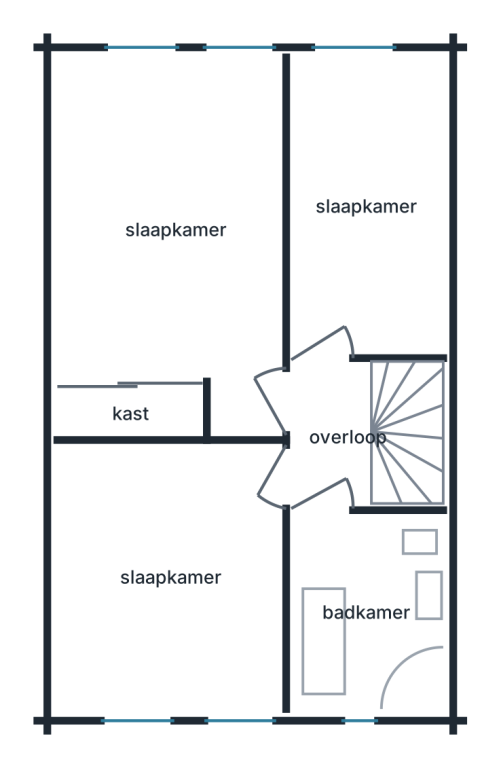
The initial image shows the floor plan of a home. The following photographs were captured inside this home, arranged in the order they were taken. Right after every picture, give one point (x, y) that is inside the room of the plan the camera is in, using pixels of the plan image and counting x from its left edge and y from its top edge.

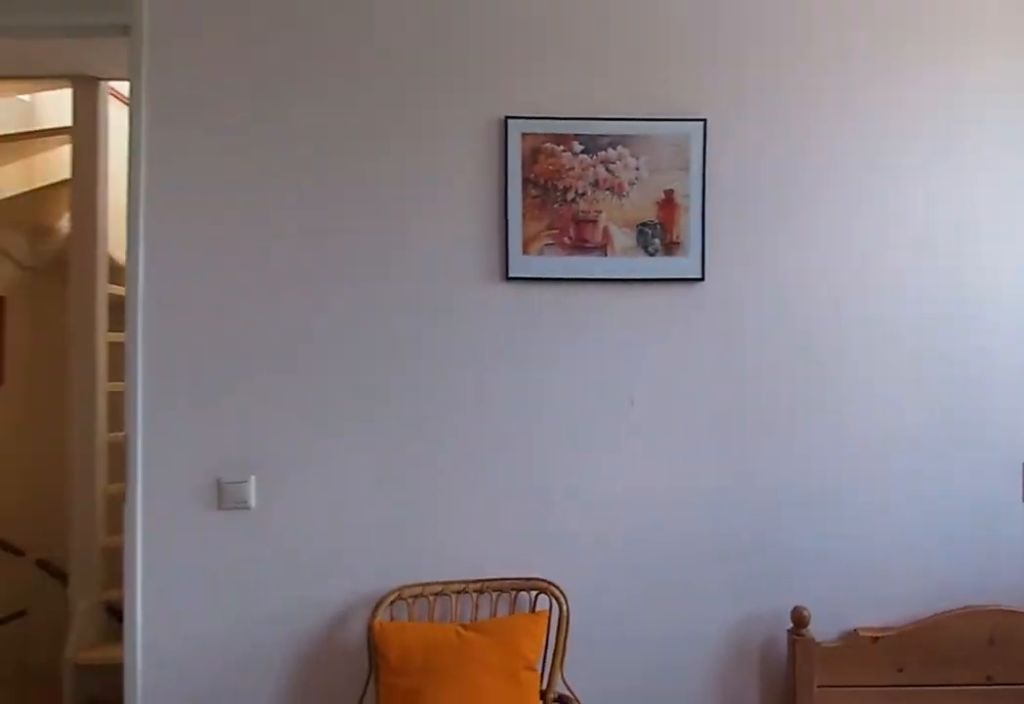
(171, 578)
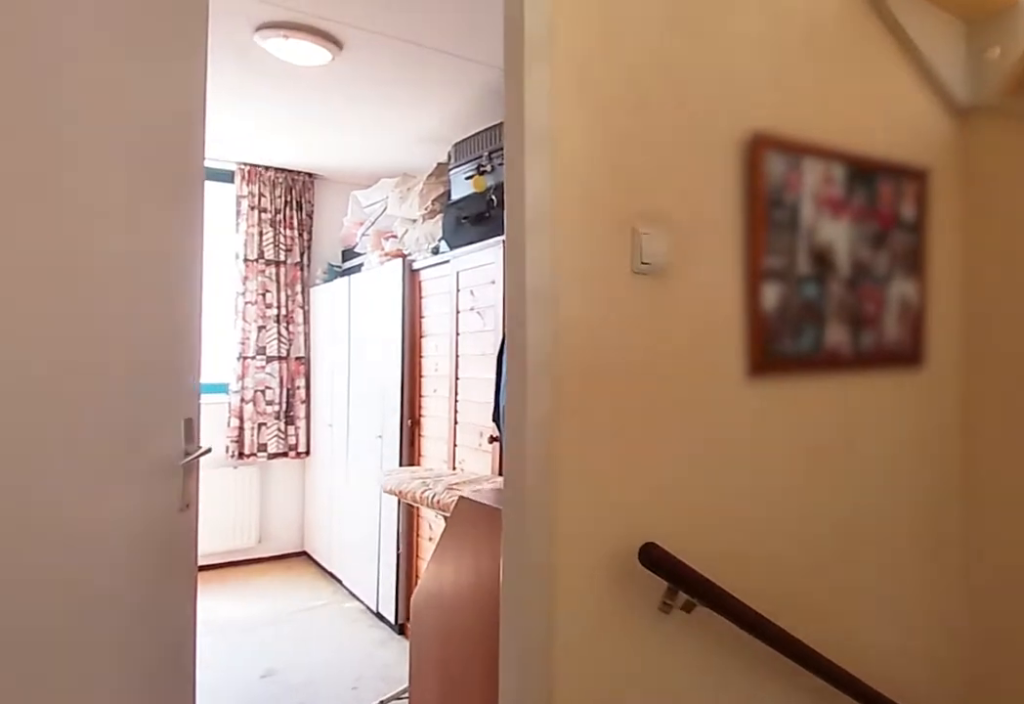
(333, 434)
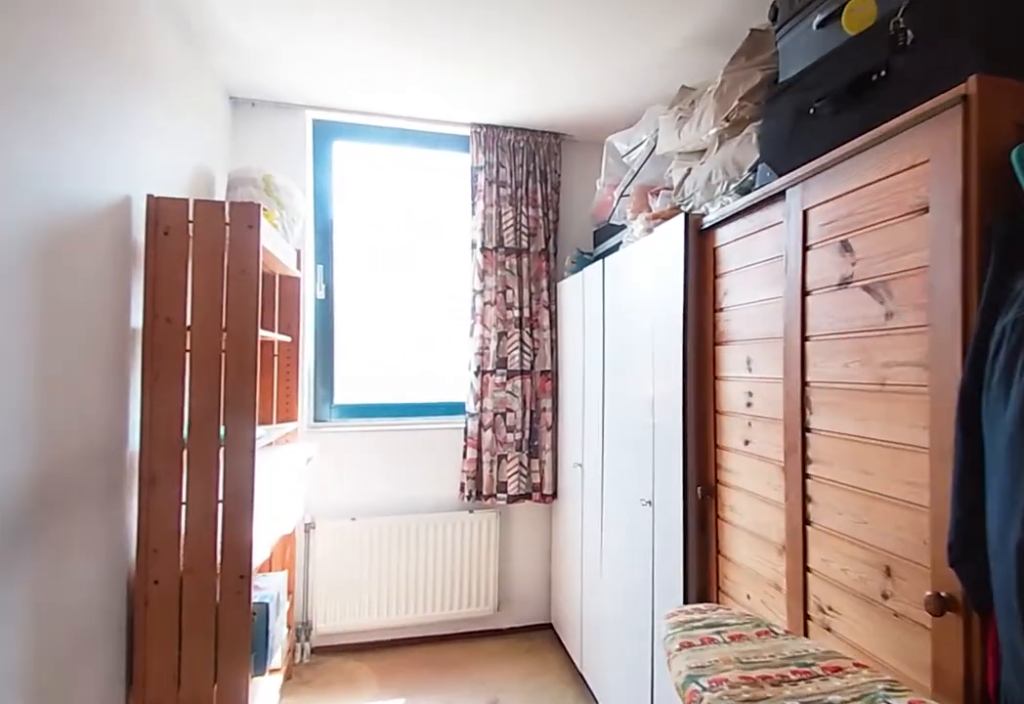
(366, 205)
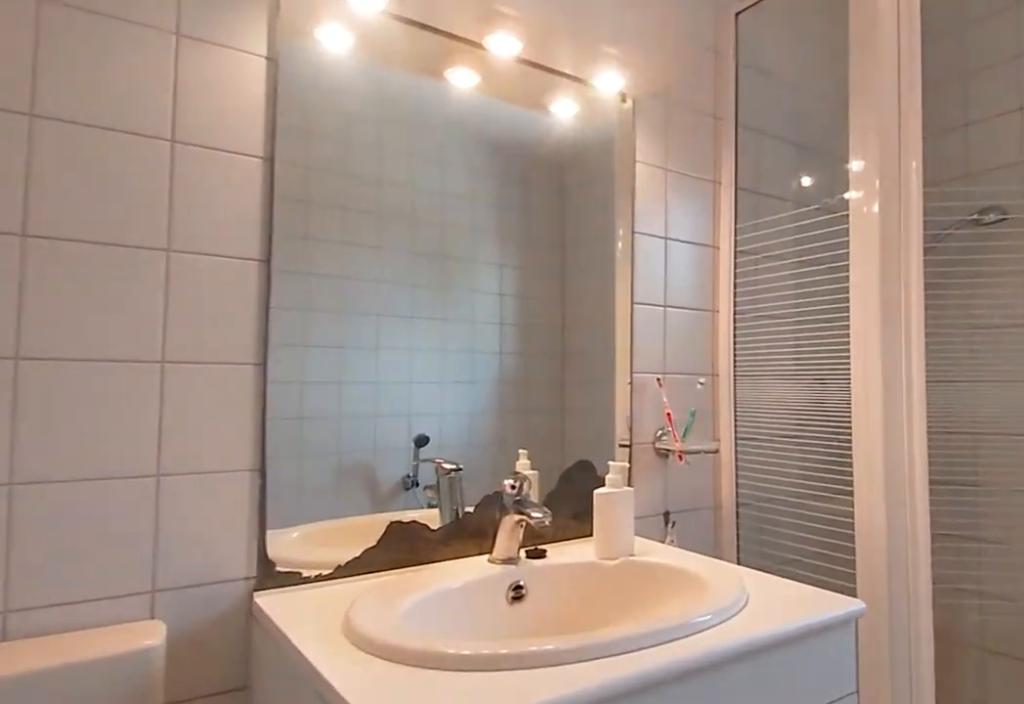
(366, 615)
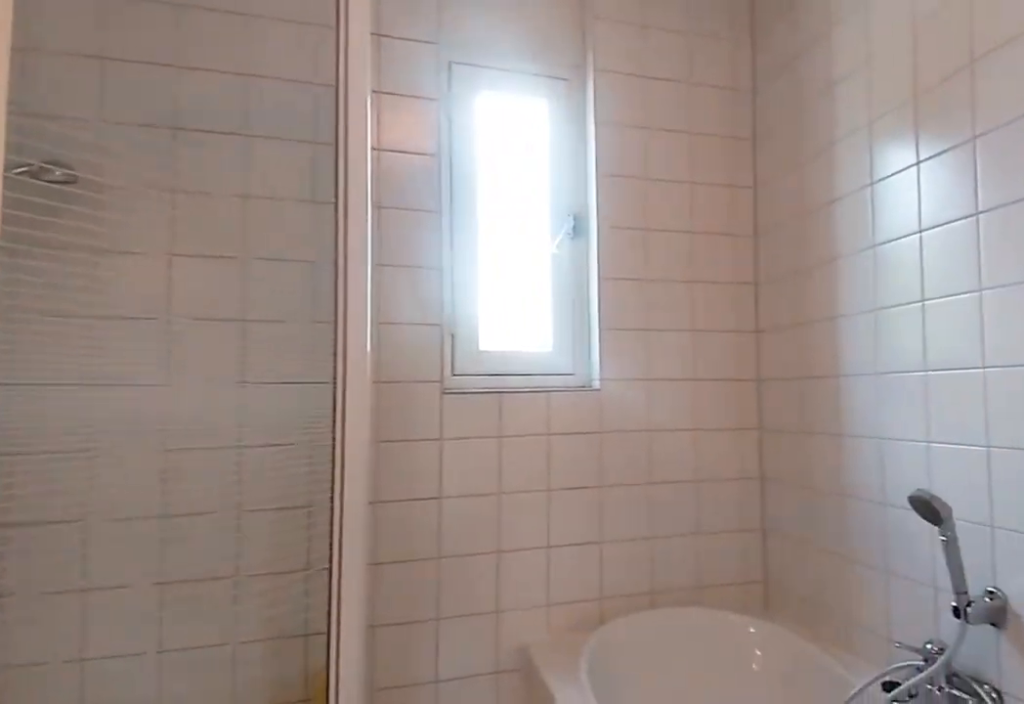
(366, 615)
